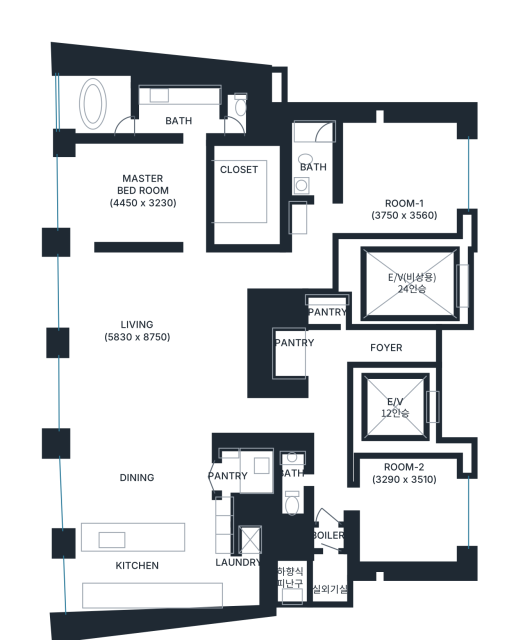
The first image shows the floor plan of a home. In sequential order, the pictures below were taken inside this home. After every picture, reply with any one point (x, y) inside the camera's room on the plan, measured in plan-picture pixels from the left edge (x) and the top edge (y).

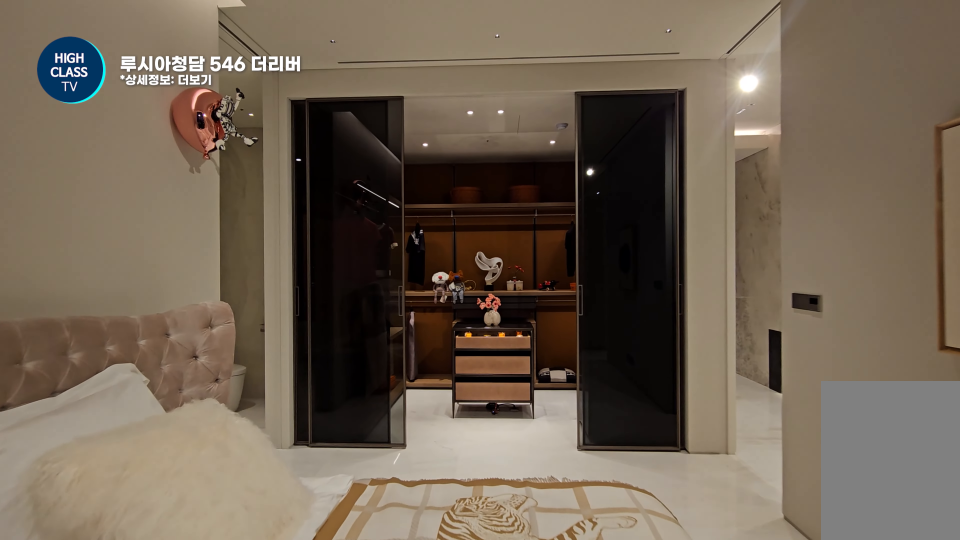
(173, 189)
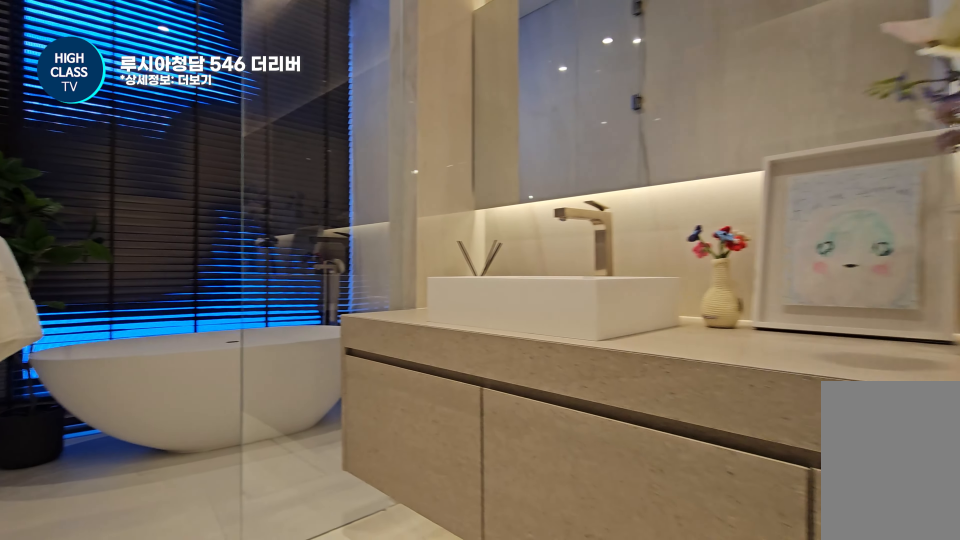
(156, 105)
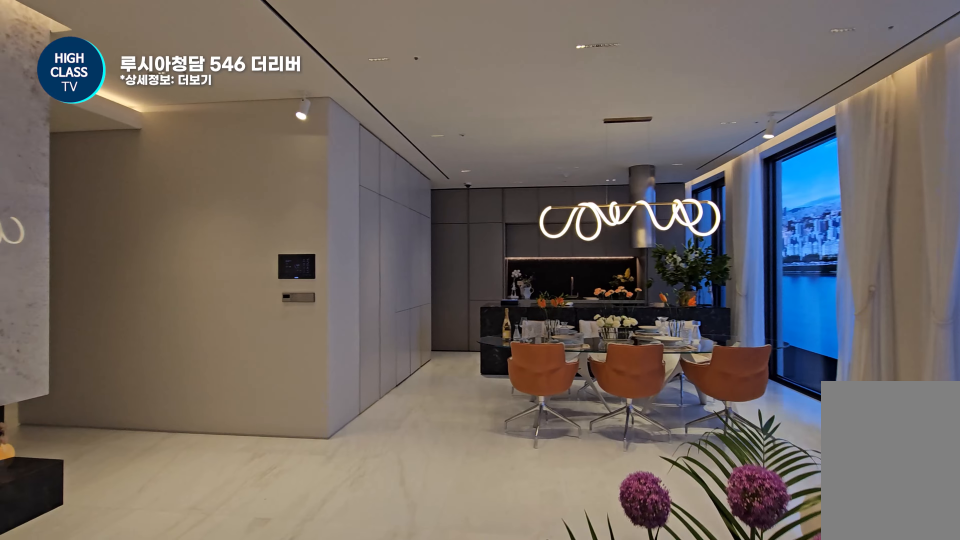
(156, 338)
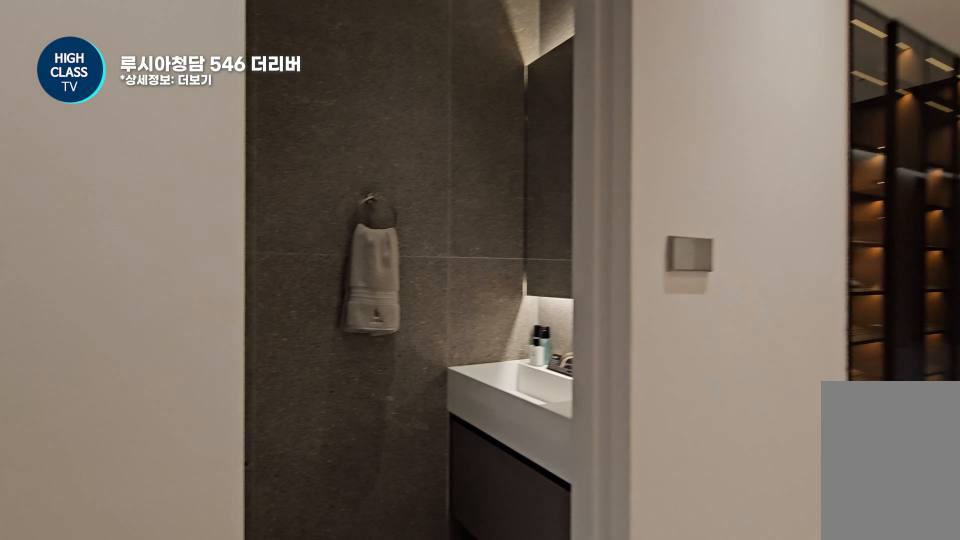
(293, 480)
